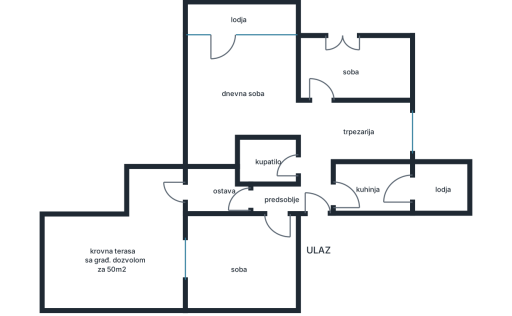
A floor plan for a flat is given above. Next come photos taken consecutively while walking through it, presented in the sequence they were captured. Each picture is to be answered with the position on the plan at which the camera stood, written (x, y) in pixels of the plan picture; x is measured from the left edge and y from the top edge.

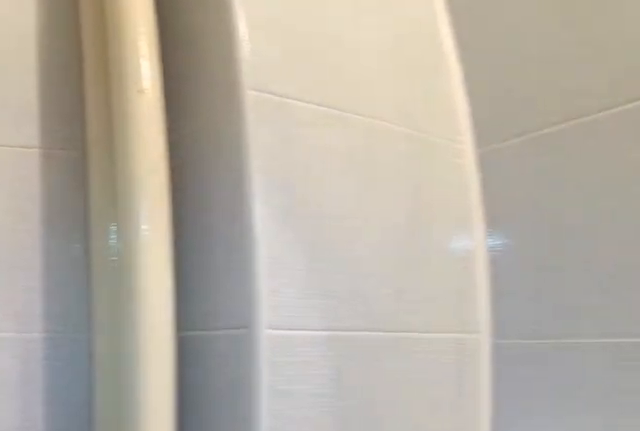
(246, 153)
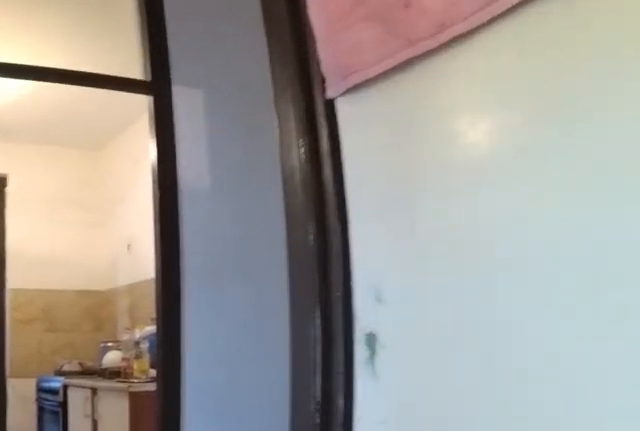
(273, 163)
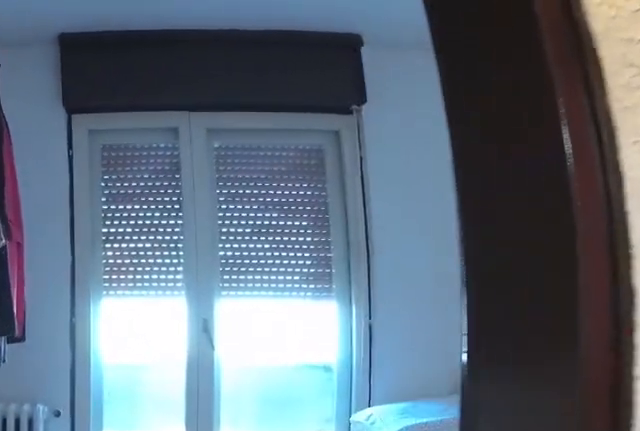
(322, 122)
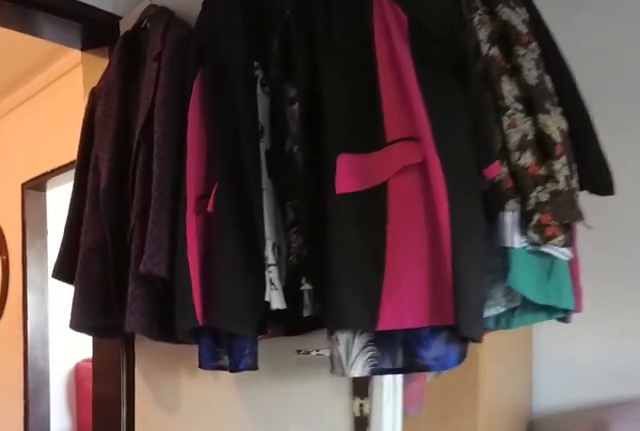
(336, 69)
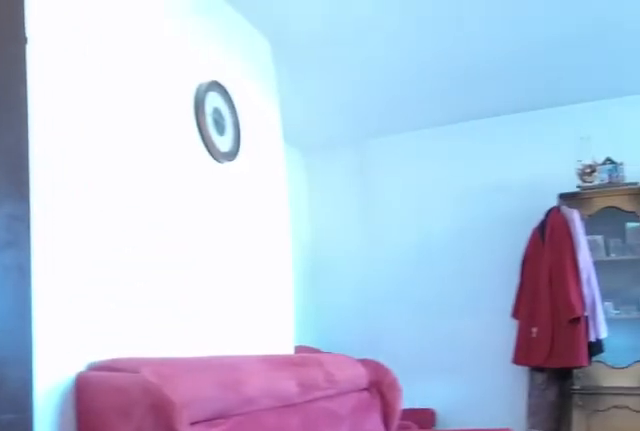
(309, 107)
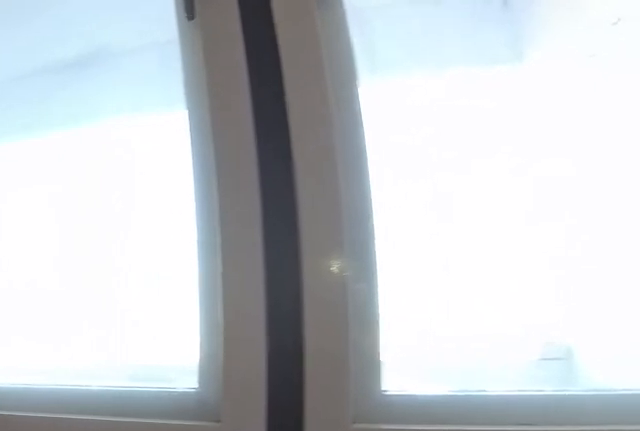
(284, 63)
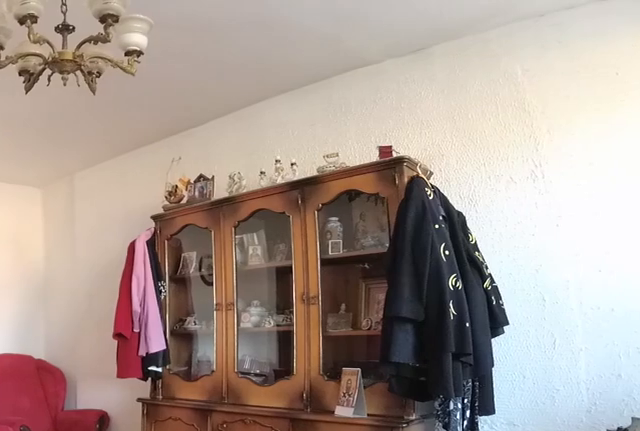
(281, 42)
